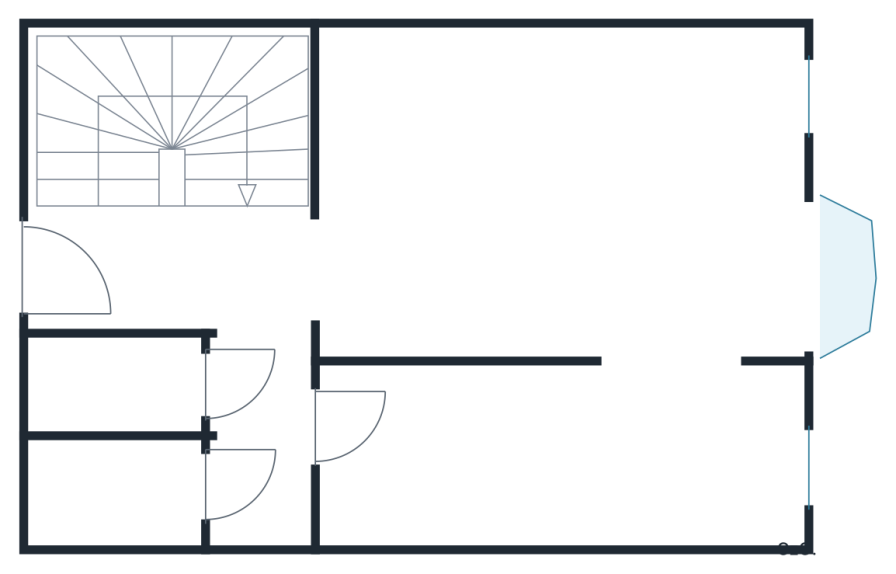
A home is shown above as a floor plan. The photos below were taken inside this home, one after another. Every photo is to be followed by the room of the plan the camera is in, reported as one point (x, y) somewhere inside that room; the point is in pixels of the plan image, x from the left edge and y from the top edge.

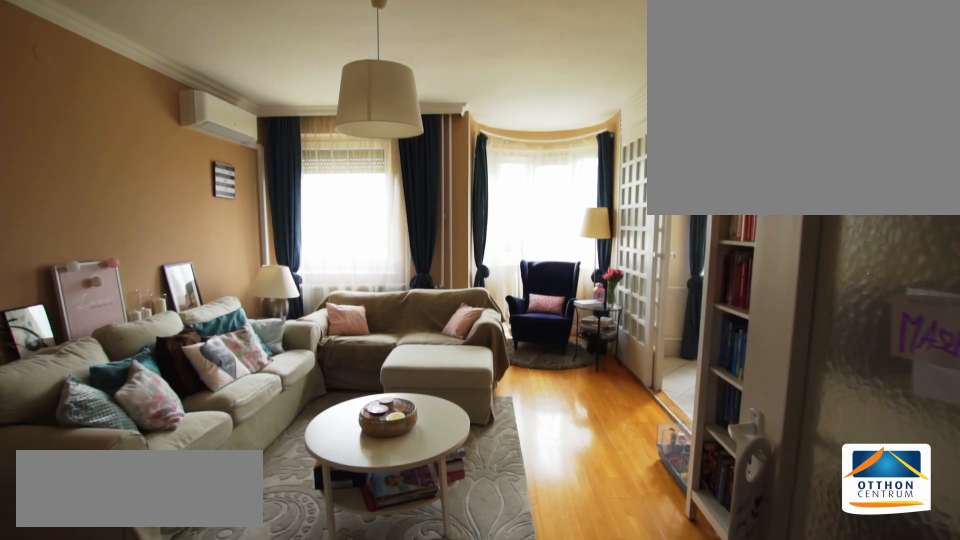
(570, 200)
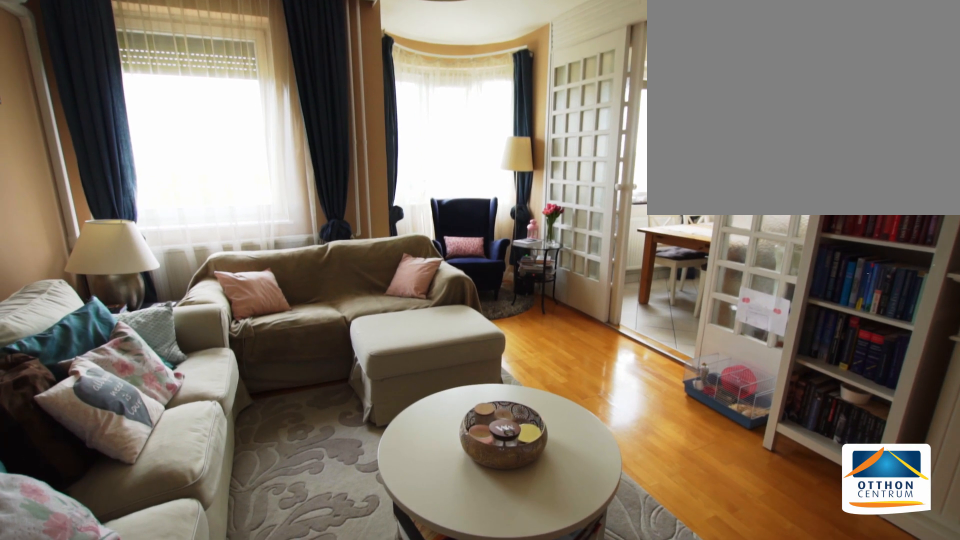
(569, 200)
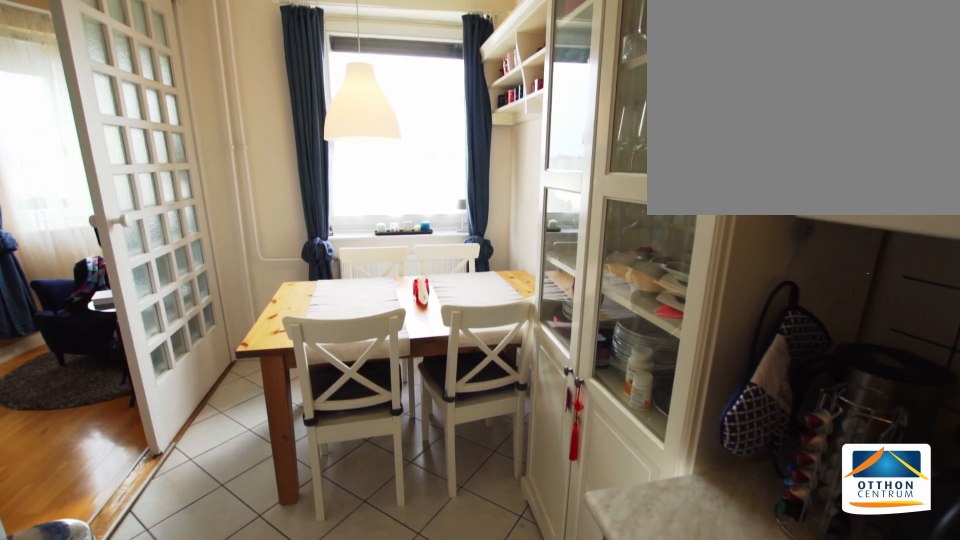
(571, 464)
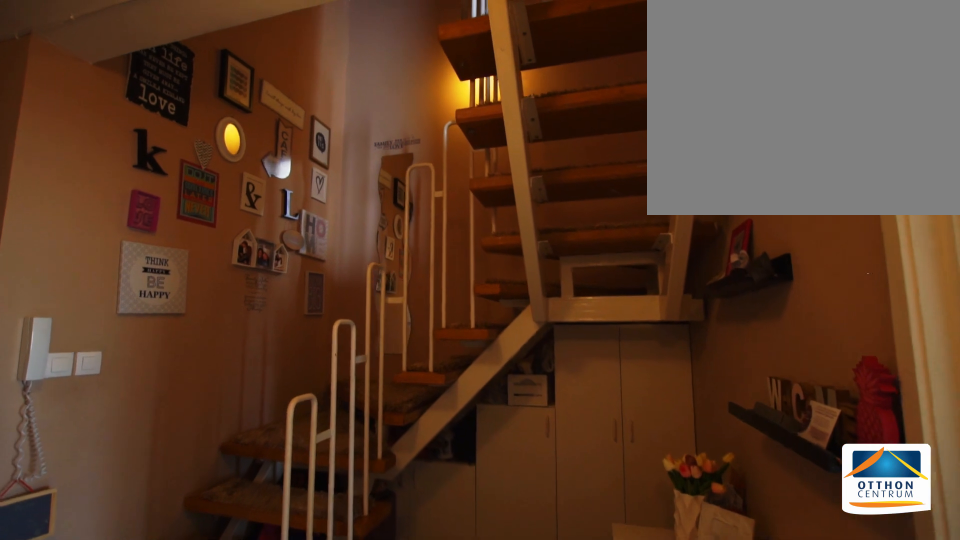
(258, 295)
